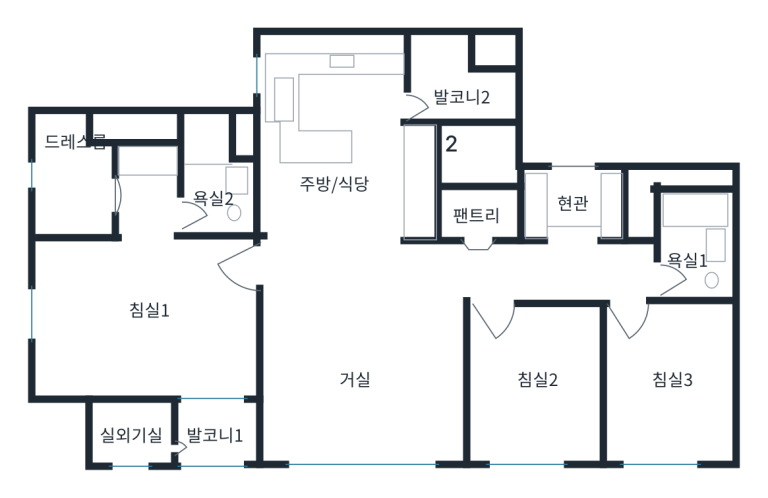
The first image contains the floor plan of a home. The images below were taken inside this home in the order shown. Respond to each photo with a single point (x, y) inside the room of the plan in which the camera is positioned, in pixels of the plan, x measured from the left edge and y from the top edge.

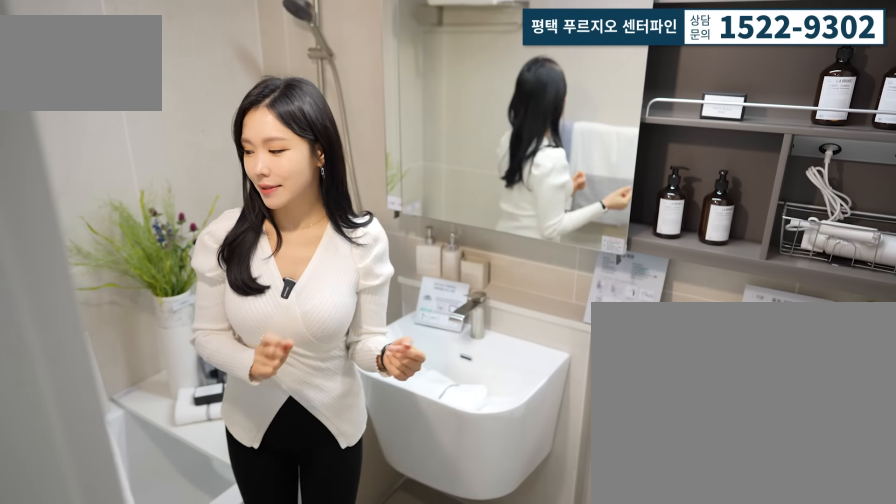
(686, 255)
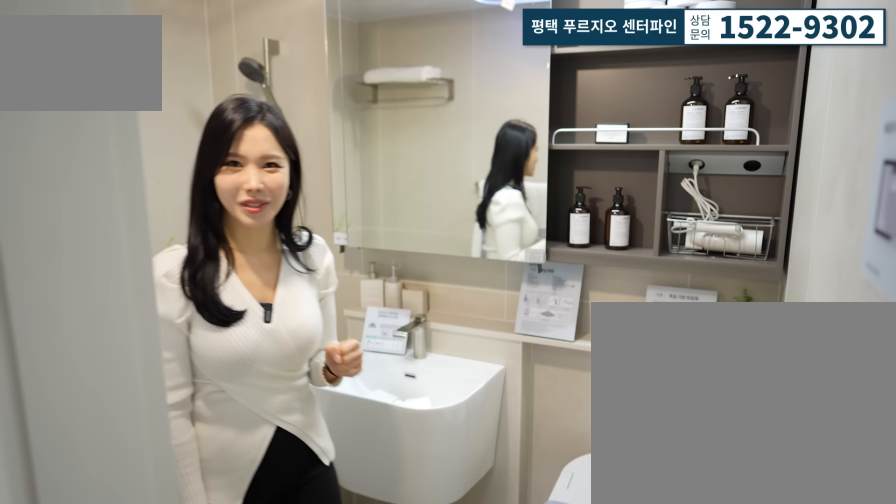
(686, 255)
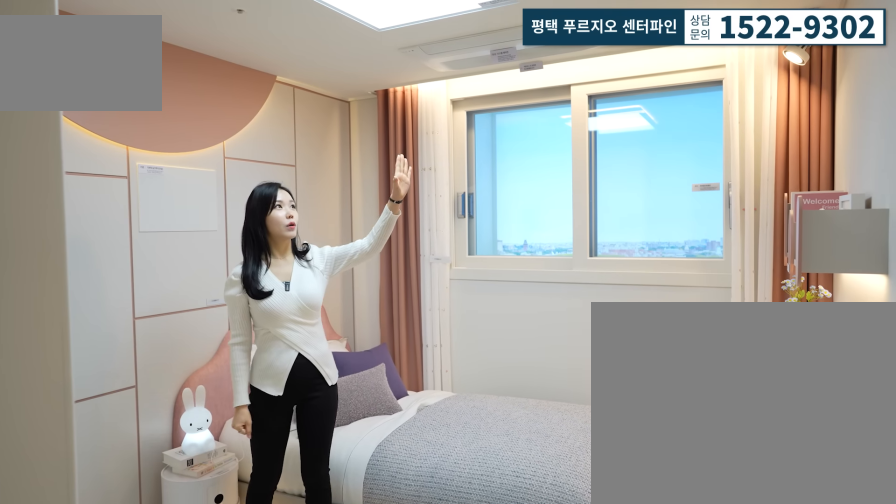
(677, 377)
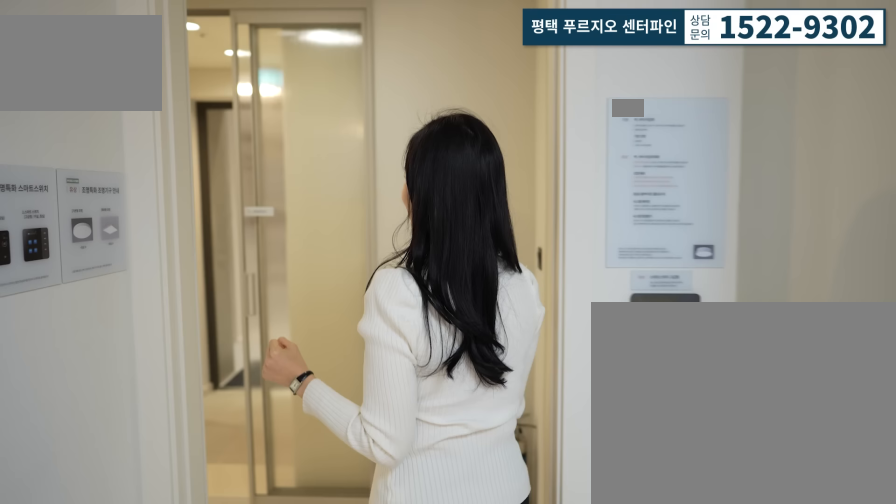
(677, 377)
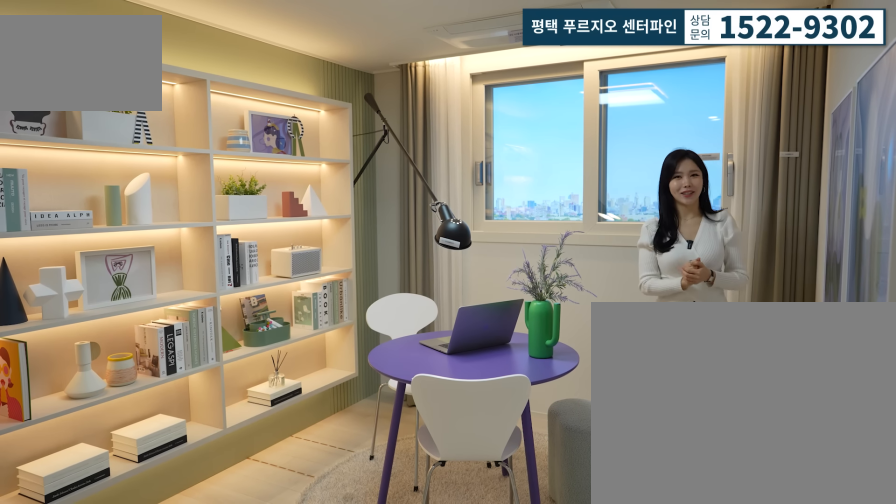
(532, 377)
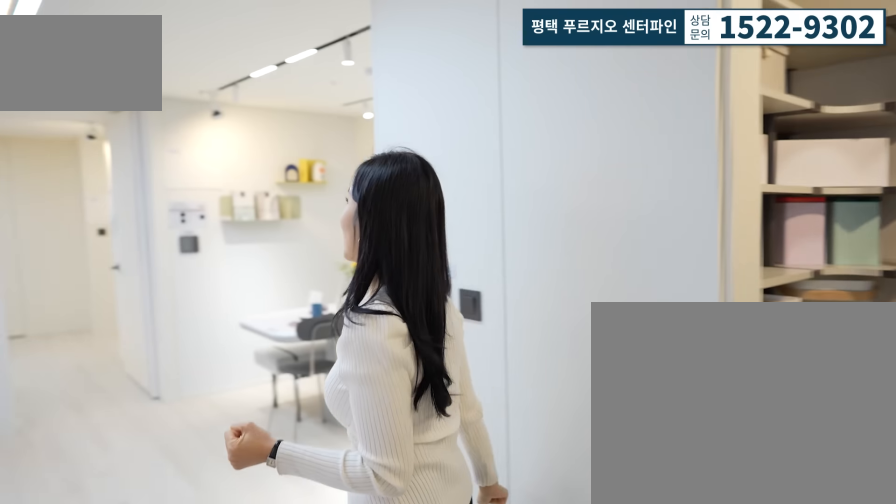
(480, 240)
